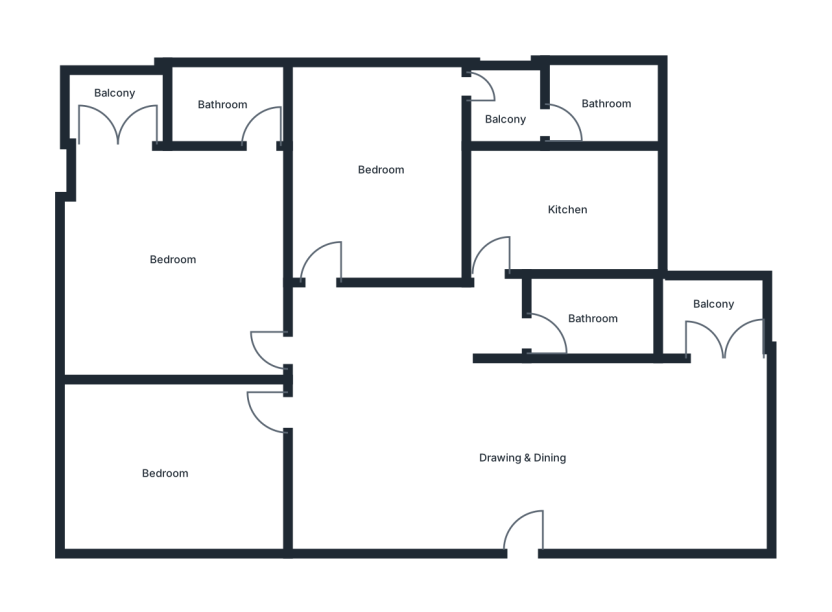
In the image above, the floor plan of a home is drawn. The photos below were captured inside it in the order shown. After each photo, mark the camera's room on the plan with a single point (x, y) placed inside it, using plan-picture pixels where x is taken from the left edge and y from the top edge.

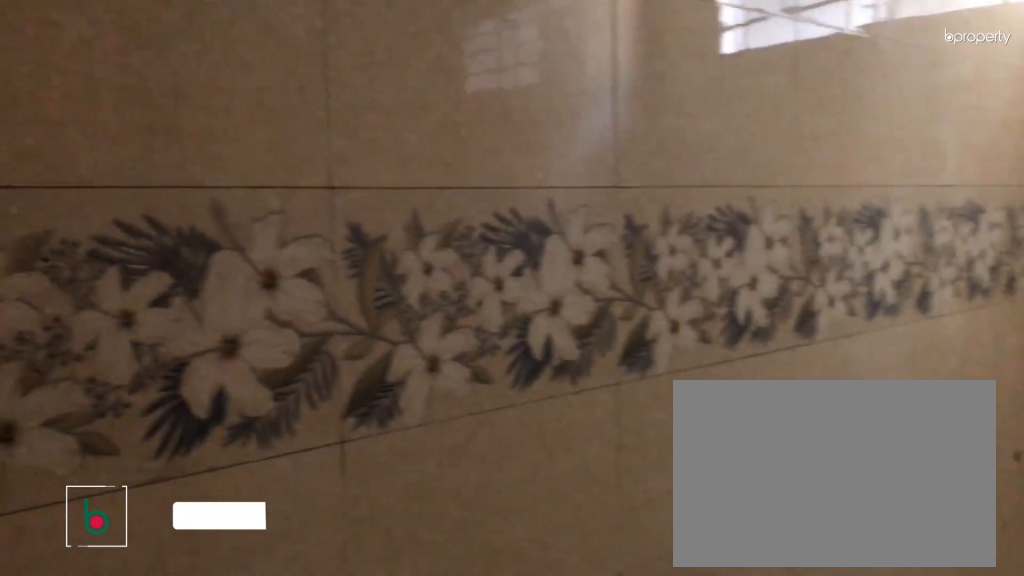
(588, 319)
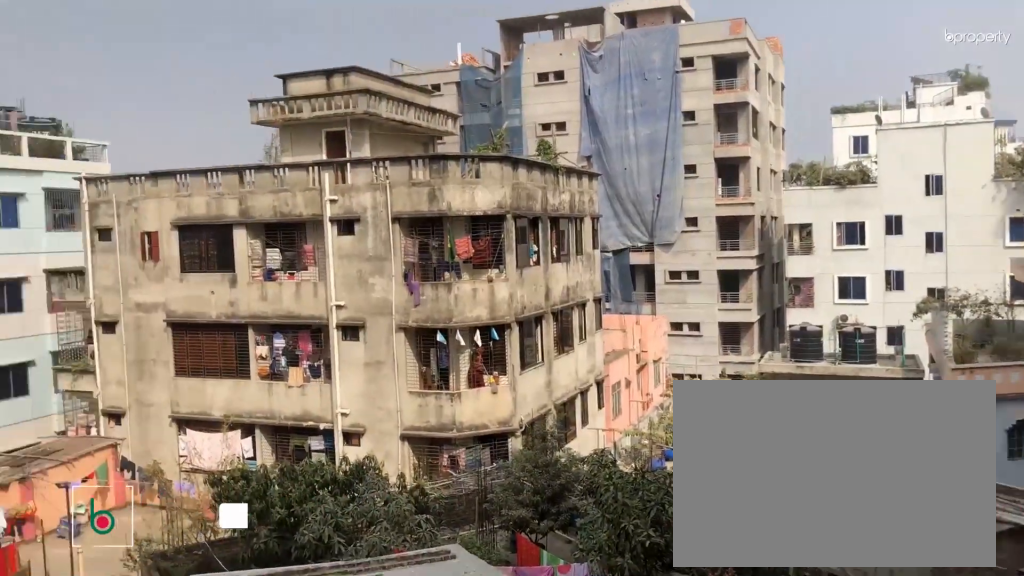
(504, 108)
